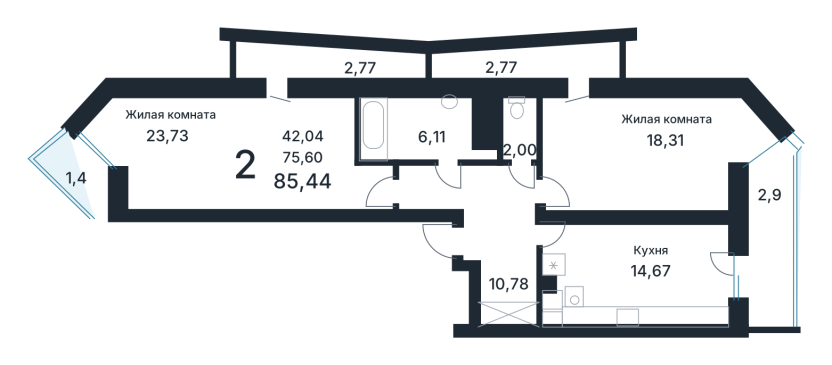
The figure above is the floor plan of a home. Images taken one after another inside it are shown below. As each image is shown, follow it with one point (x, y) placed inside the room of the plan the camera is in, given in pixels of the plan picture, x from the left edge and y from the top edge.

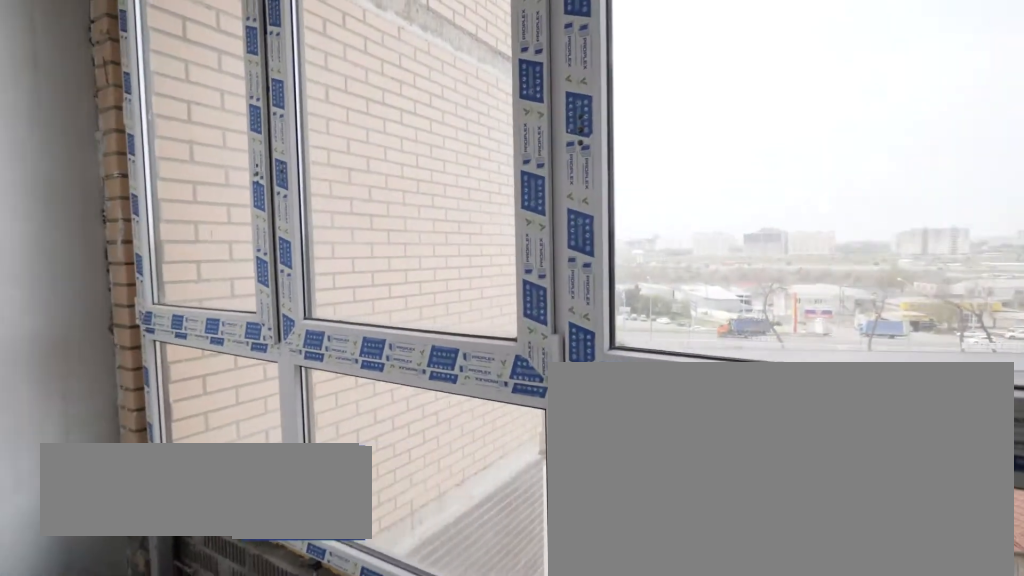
(77, 176)
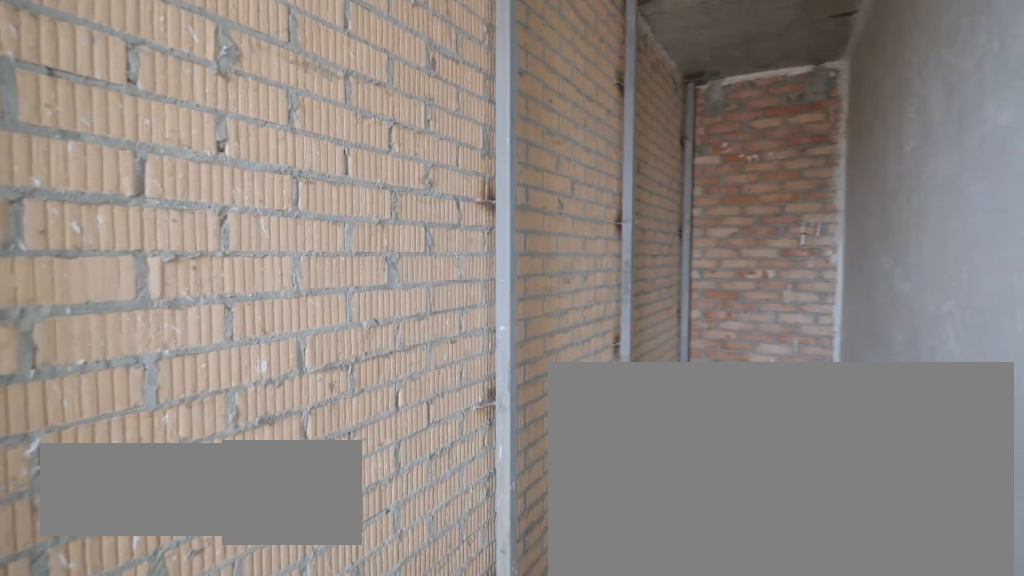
(326, 60)
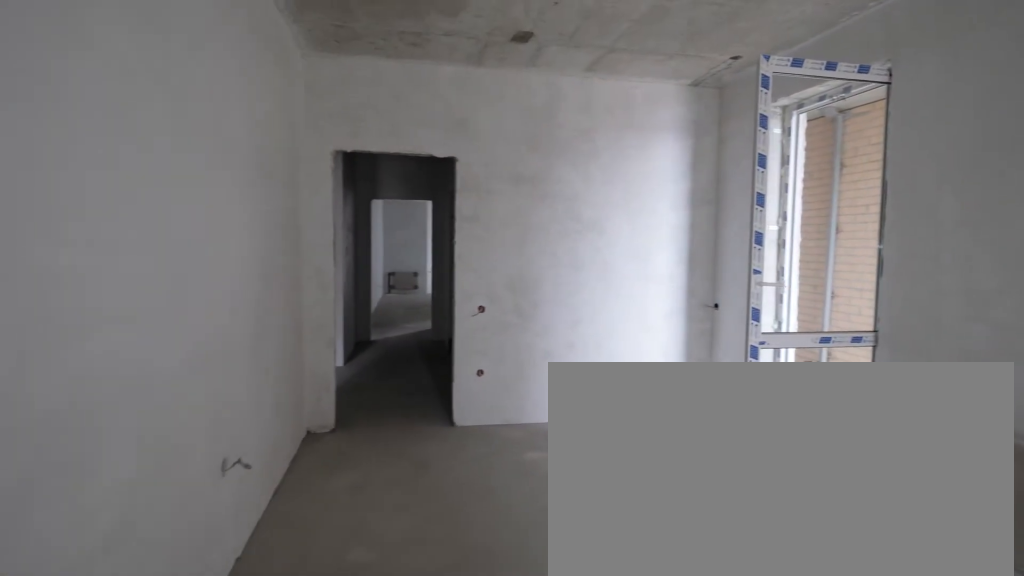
(645, 153)
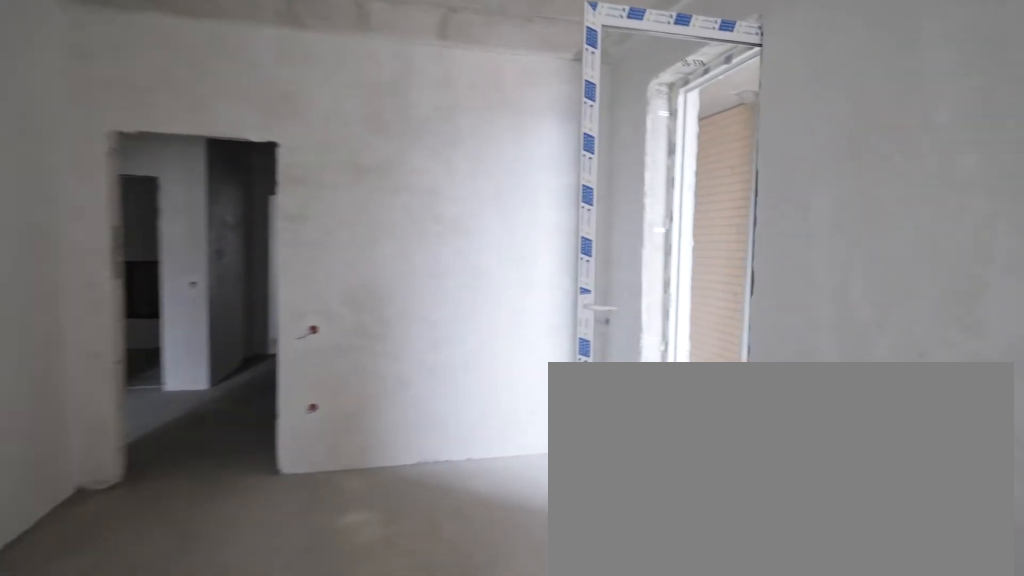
(645, 153)
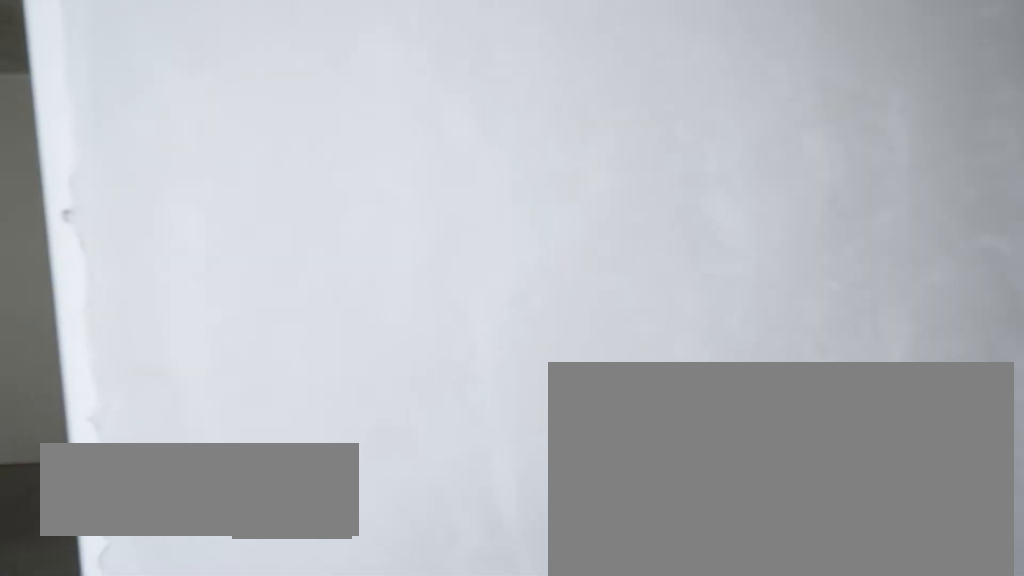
(529, 60)
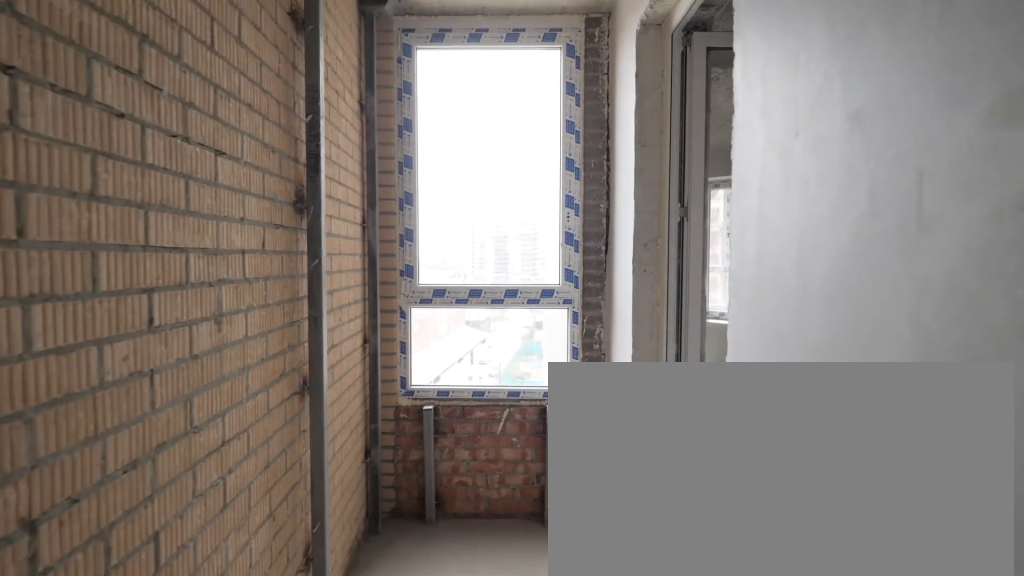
(529, 60)
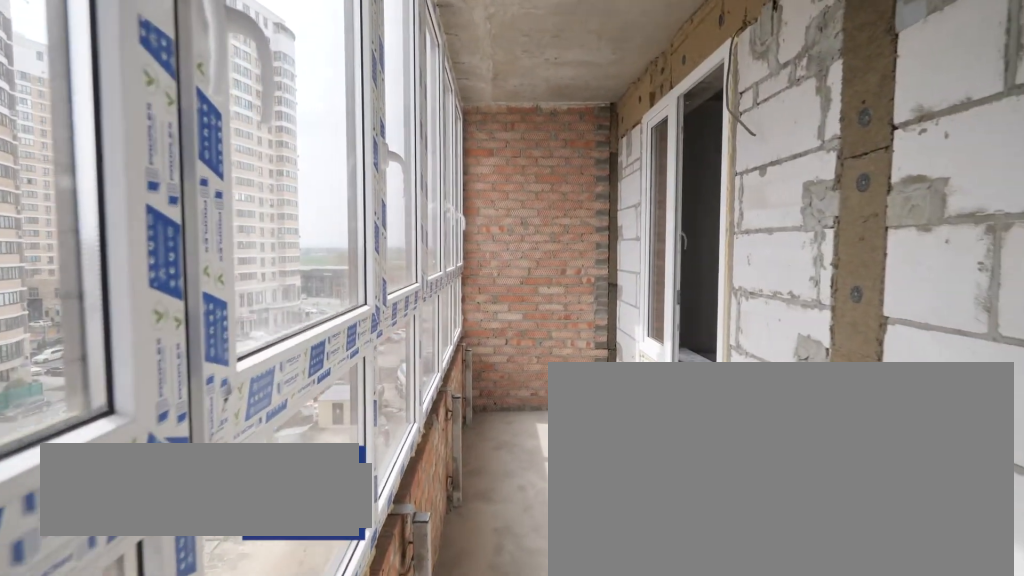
(769, 239)
